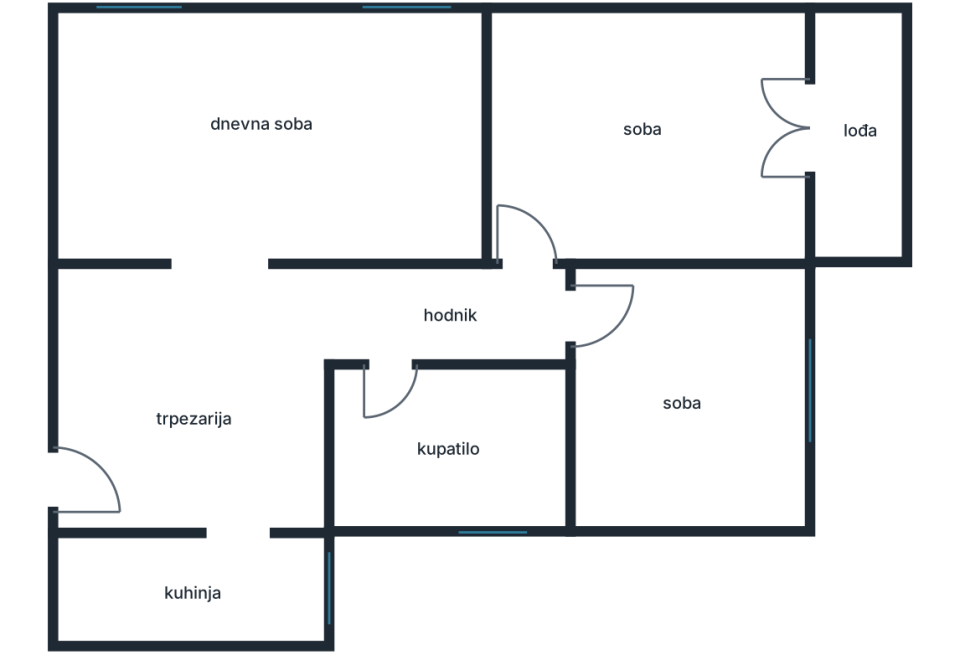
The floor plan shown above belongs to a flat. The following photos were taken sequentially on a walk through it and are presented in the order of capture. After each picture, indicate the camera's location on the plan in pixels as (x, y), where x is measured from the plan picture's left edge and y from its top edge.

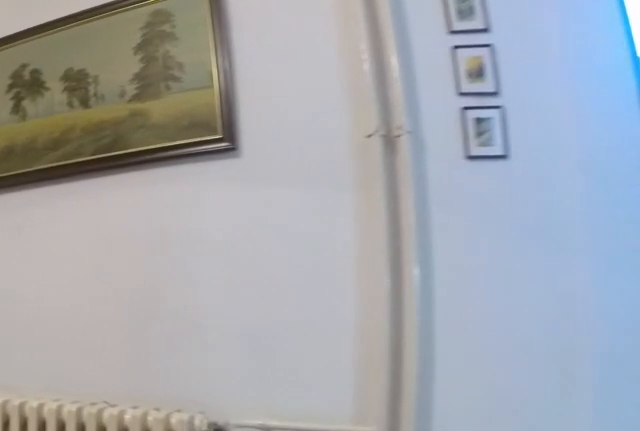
(188, 446)
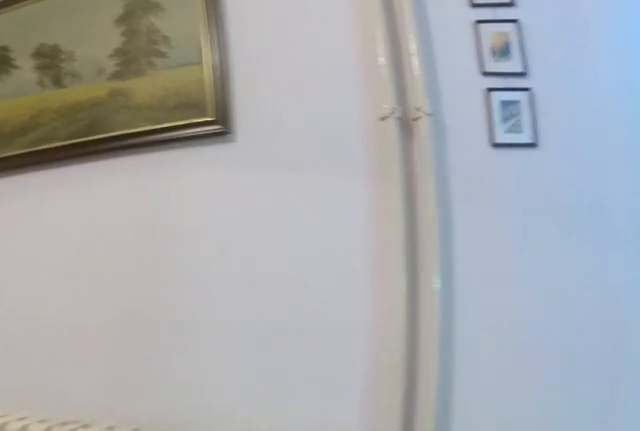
(199, 439)
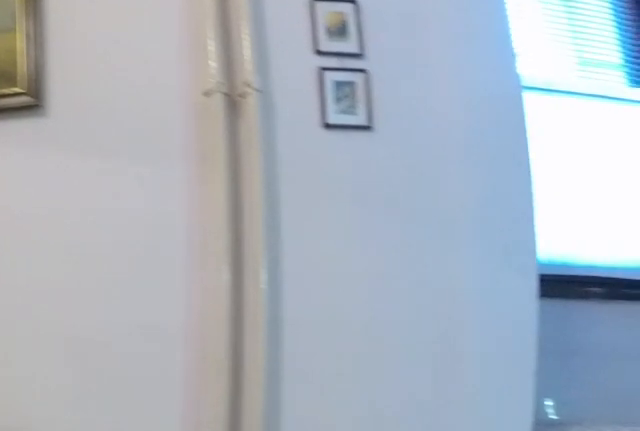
(205, 441)
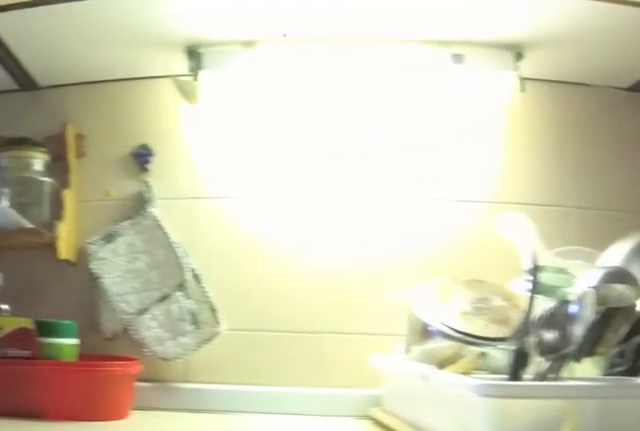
(100, 558)
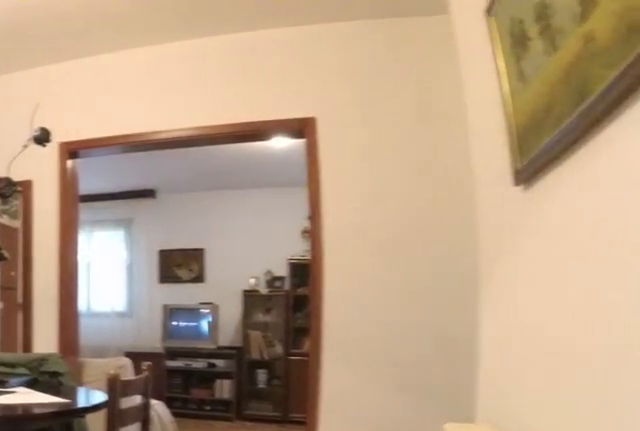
(252, 542)
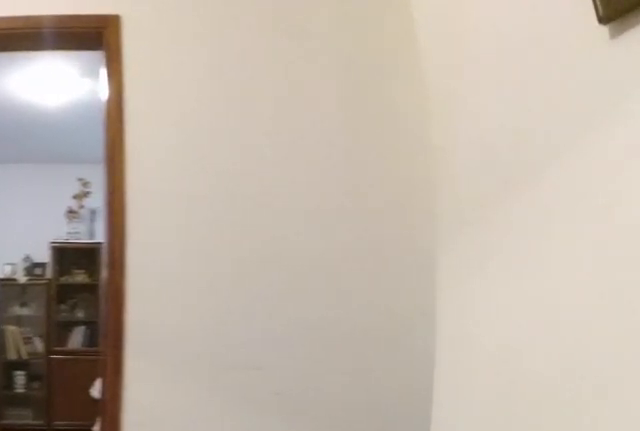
(250, 468)
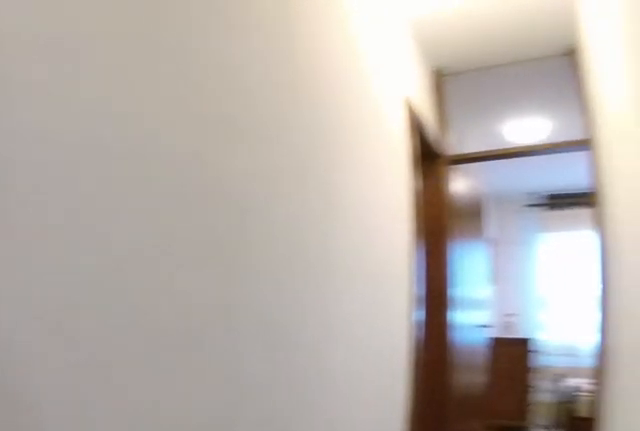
(268, 355)
